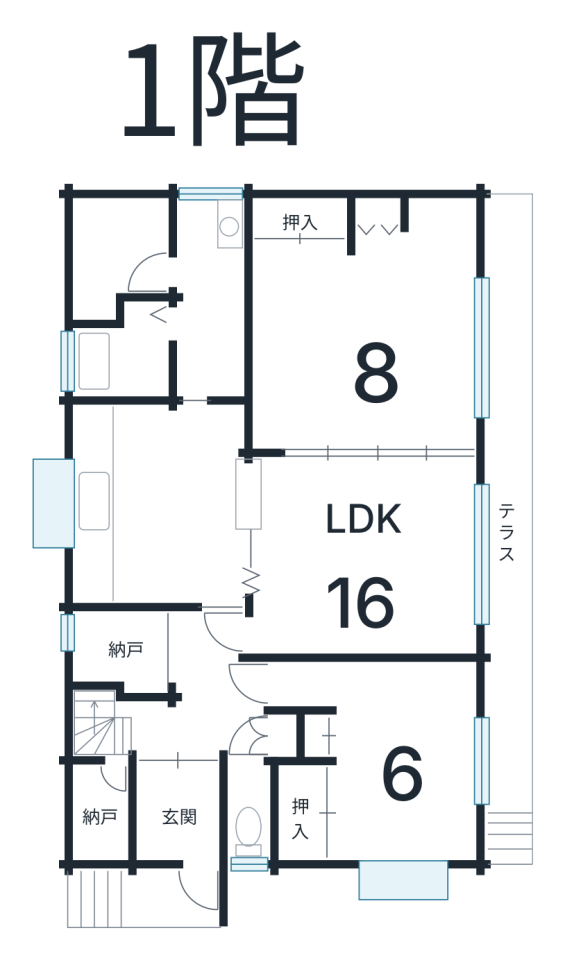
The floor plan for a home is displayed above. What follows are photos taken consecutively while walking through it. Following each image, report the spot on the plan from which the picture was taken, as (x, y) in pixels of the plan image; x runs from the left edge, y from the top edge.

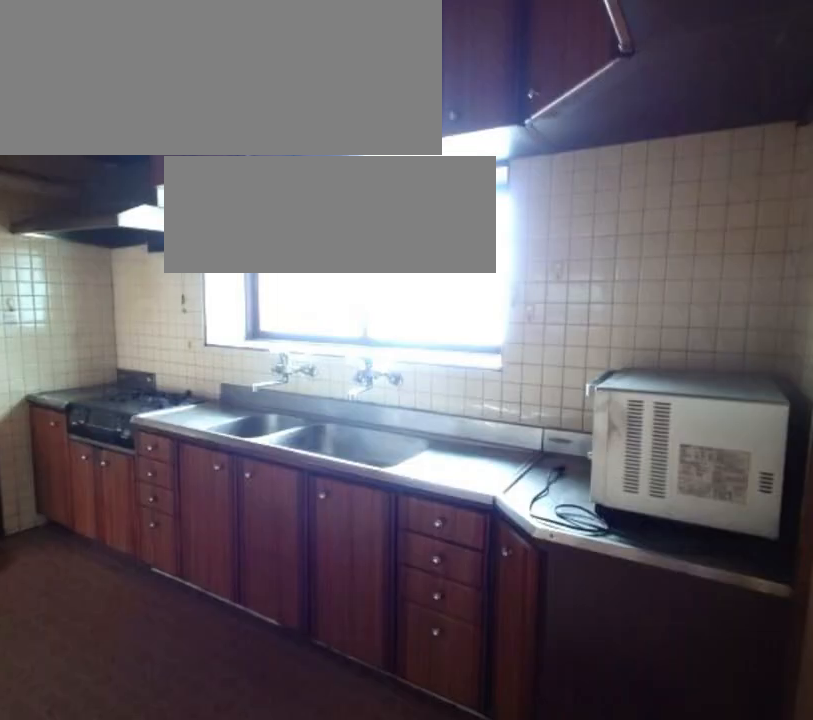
(204, 471)
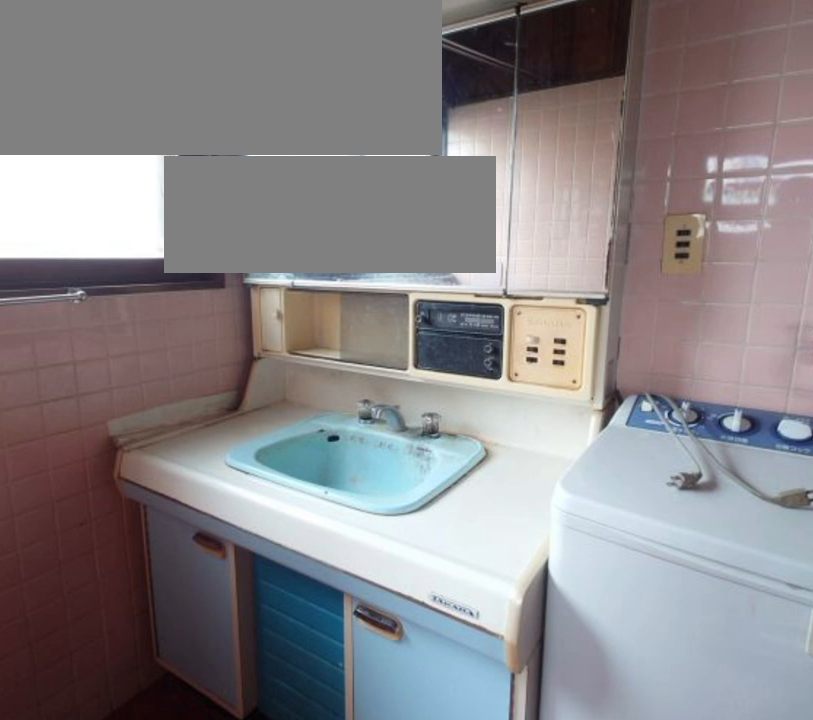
(245, 272)
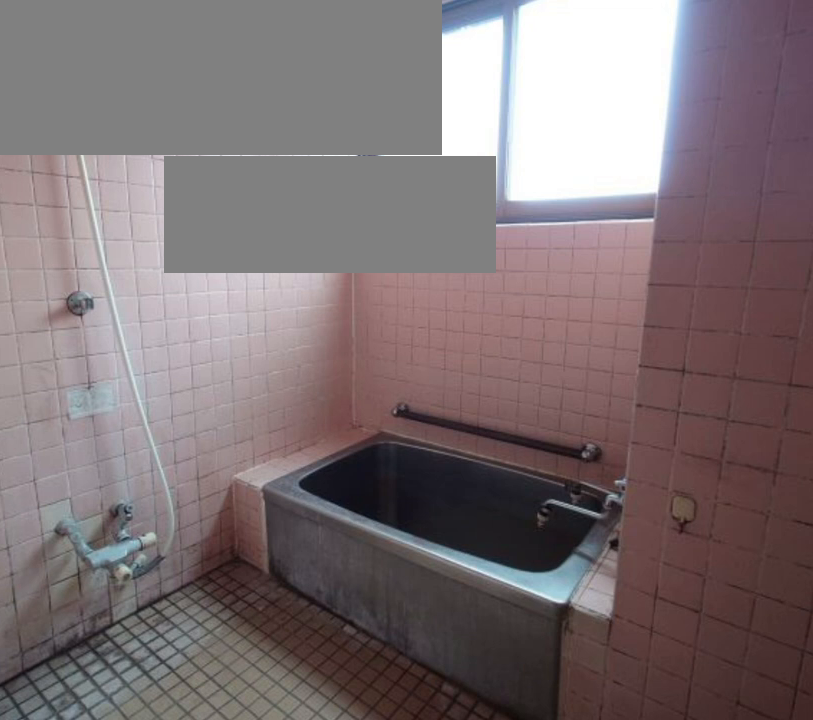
(121, 348)
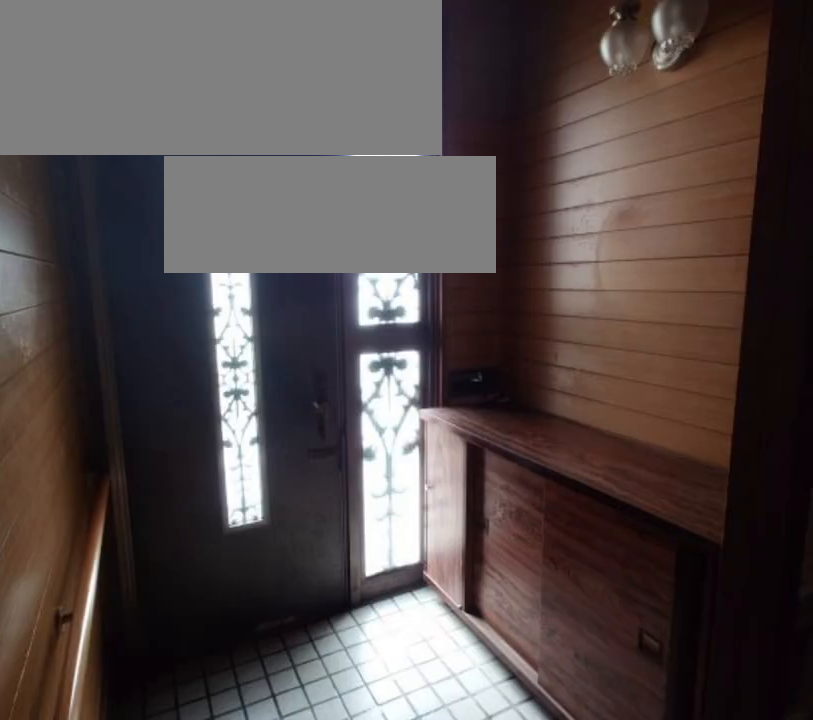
(208, 755)
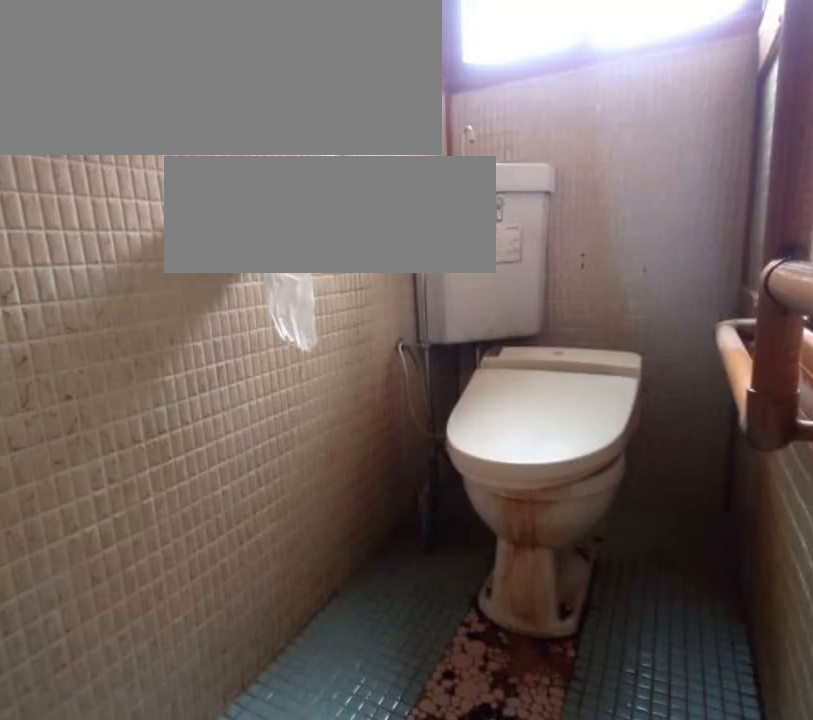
(260, 784)
